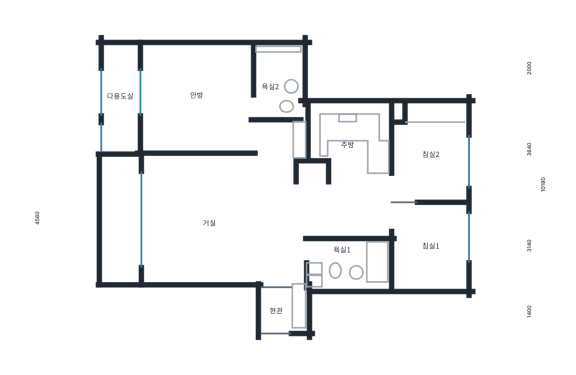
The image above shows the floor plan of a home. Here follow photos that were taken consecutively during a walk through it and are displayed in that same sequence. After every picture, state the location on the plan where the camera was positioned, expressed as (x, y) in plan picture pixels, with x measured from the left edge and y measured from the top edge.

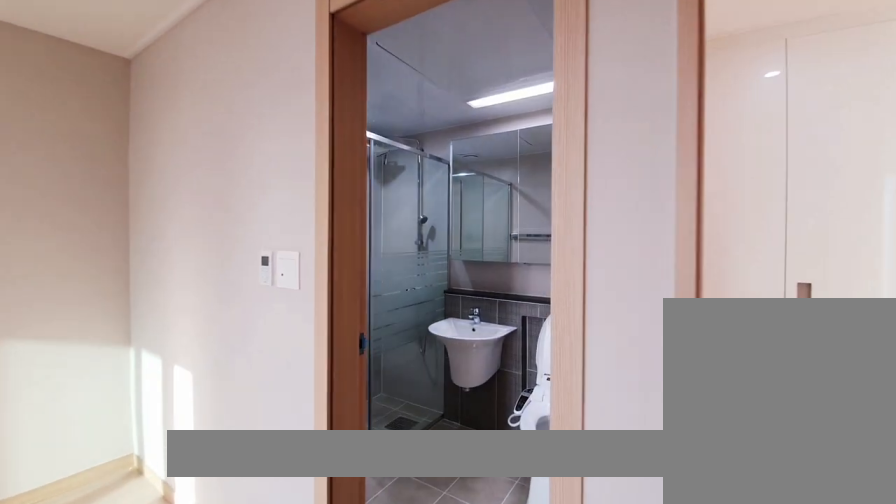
(189, 103)
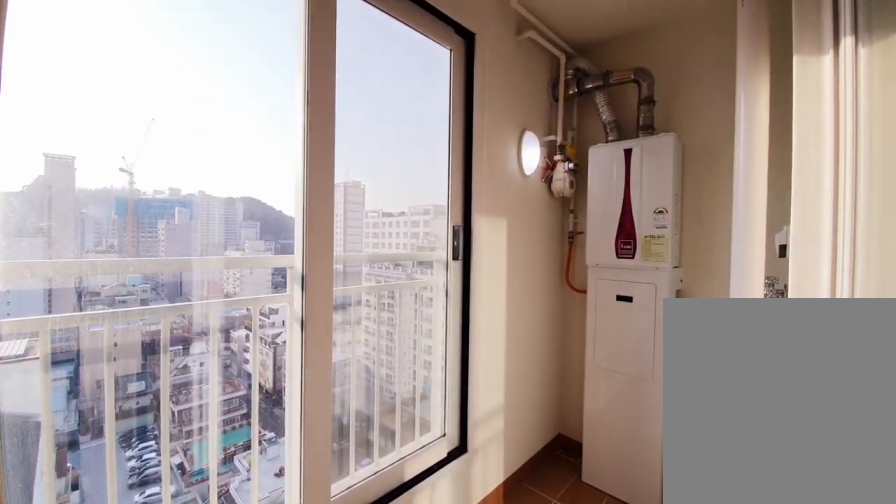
(136, 112)
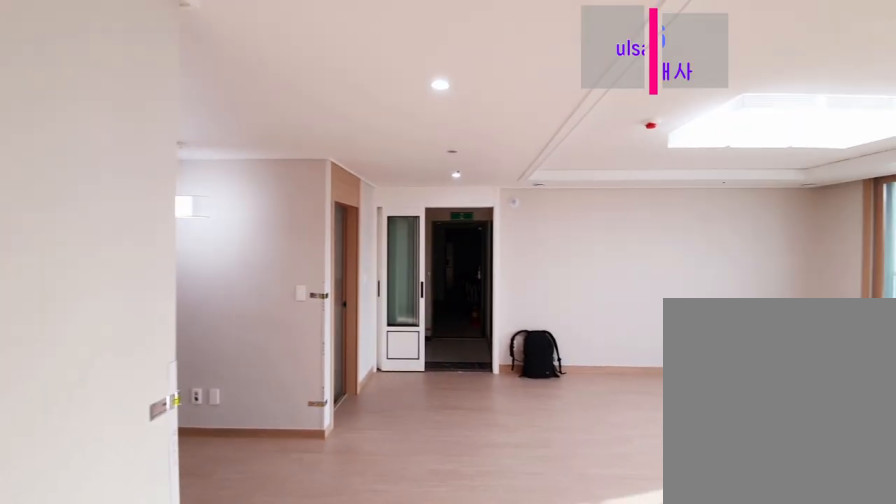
(273, 148)
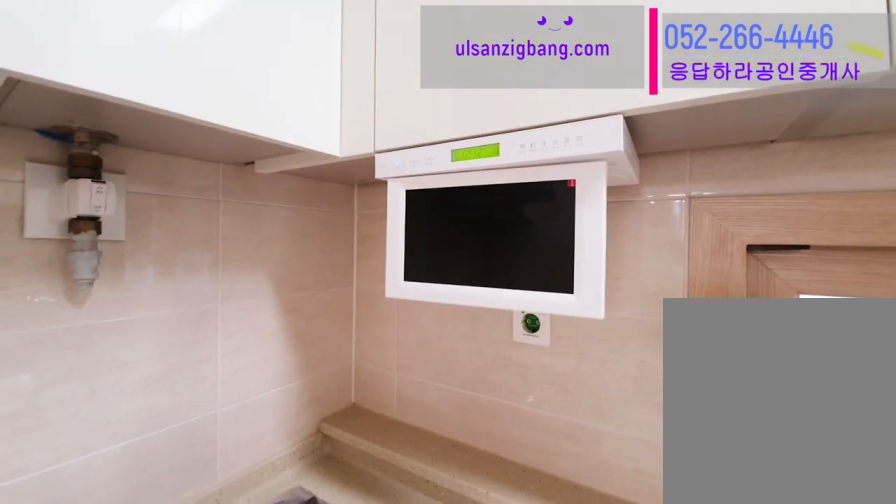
(351, 151)
